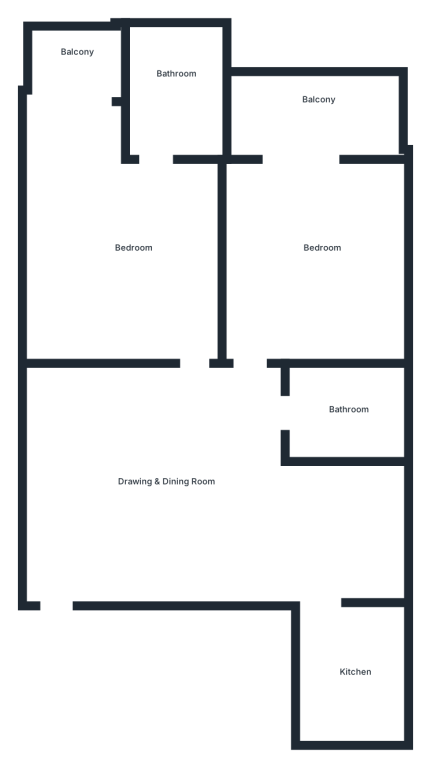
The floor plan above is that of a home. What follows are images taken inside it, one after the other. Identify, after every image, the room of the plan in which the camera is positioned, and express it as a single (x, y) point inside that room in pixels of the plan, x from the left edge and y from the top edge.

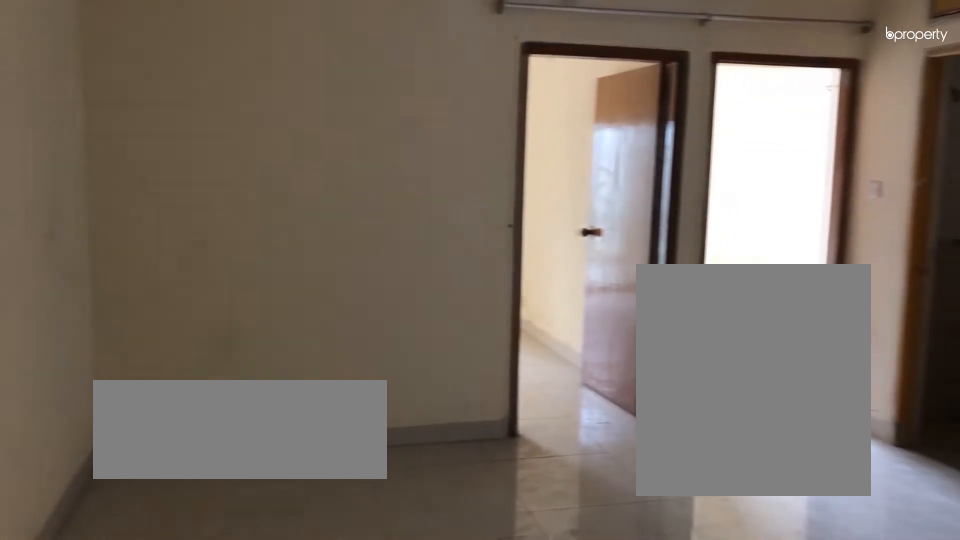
(174, 499)
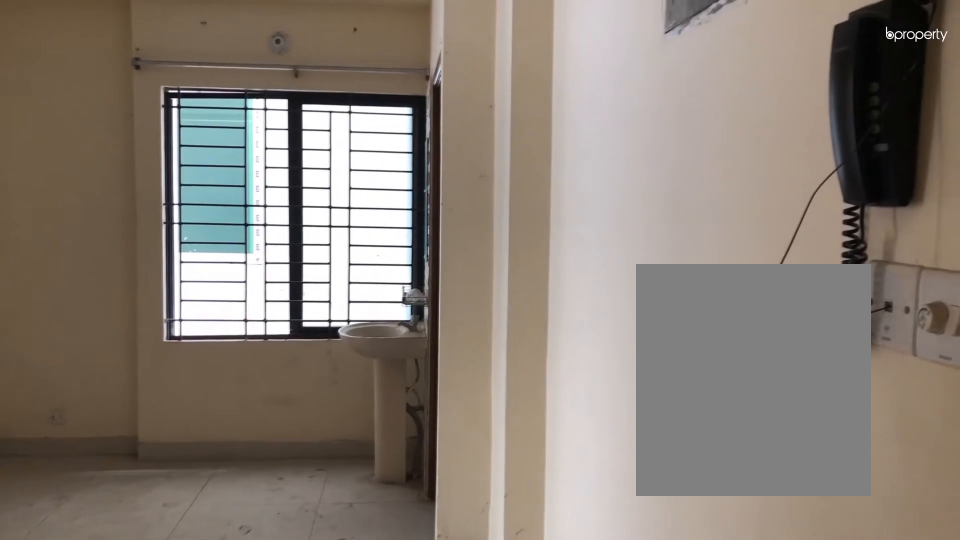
(174, 499)
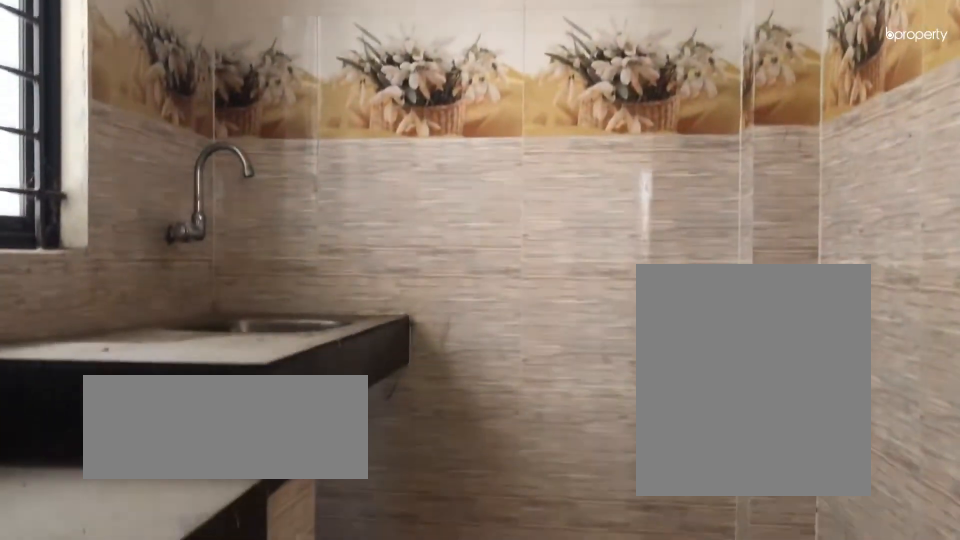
(353, 680)
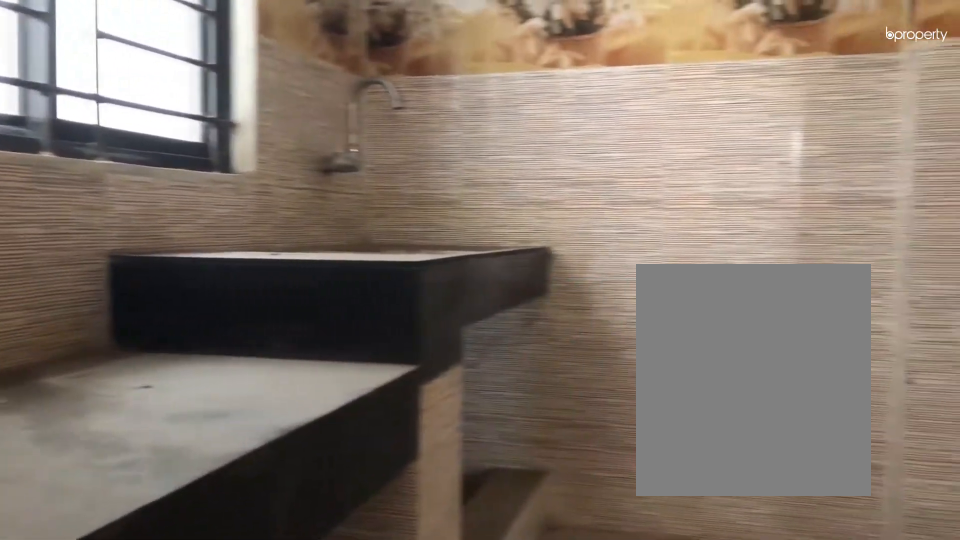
(353, 680)
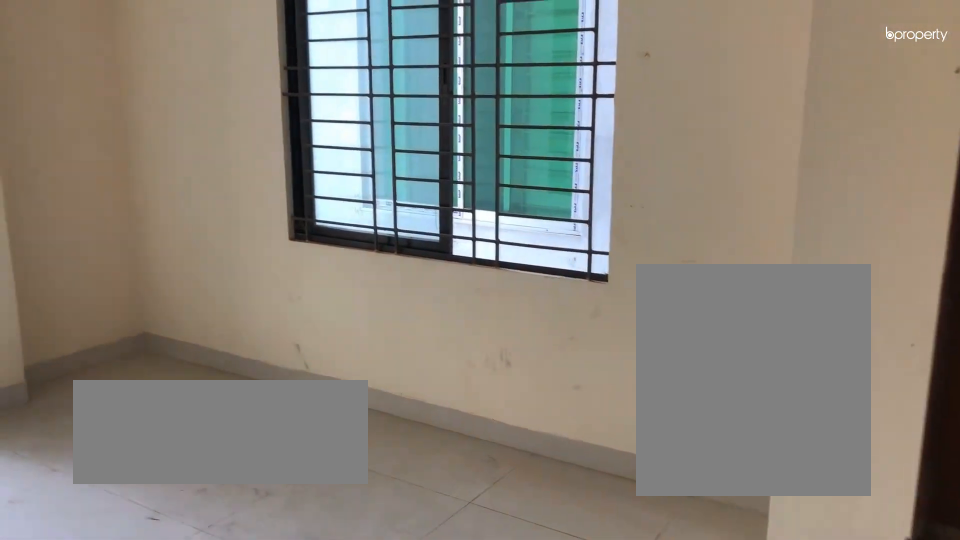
(322, 255)
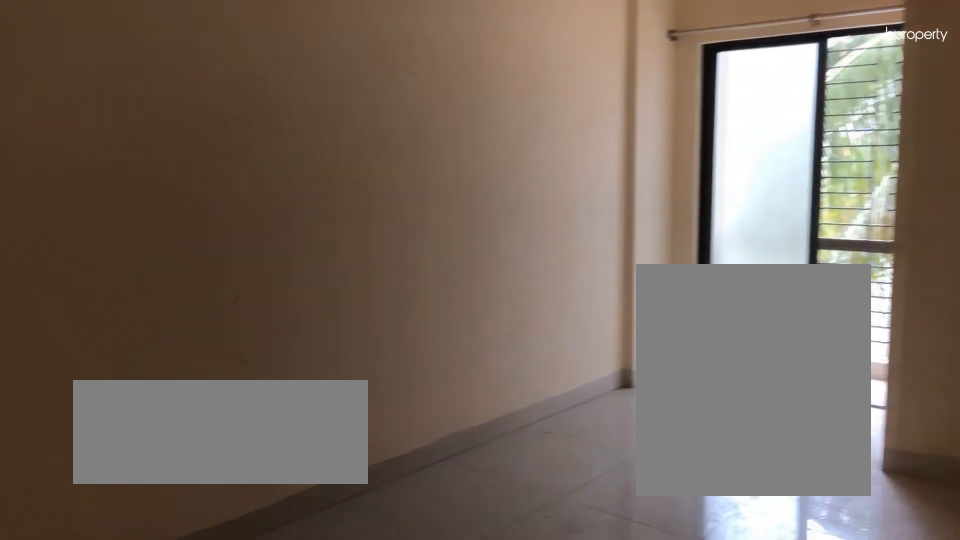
(140, 257)
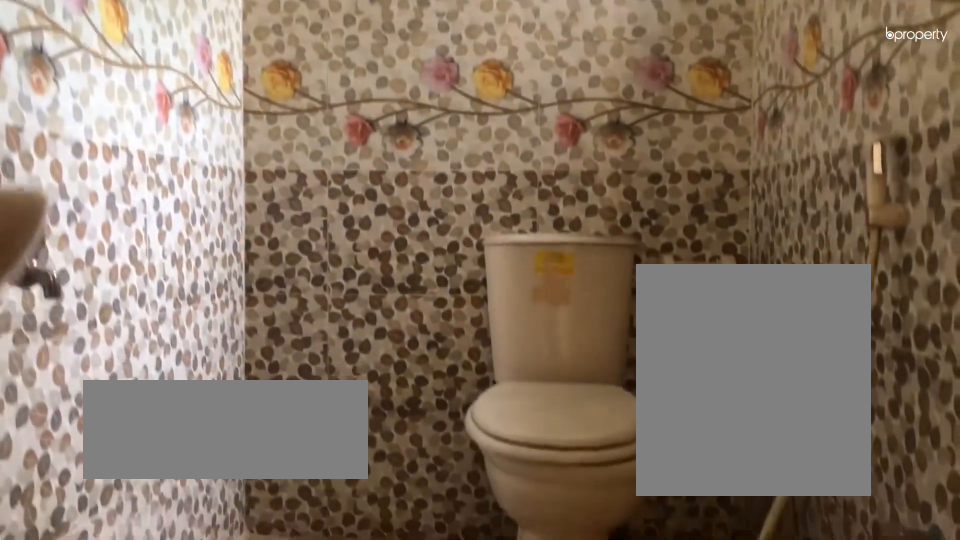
(177, 86)
